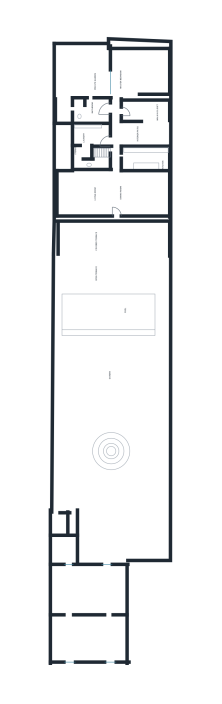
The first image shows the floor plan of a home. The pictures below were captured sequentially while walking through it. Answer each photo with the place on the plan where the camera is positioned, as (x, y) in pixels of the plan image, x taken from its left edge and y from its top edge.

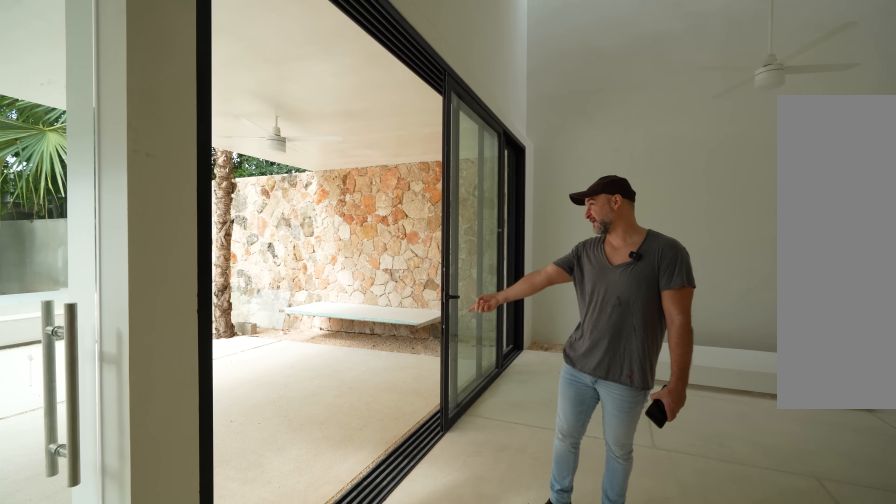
(92, 208)
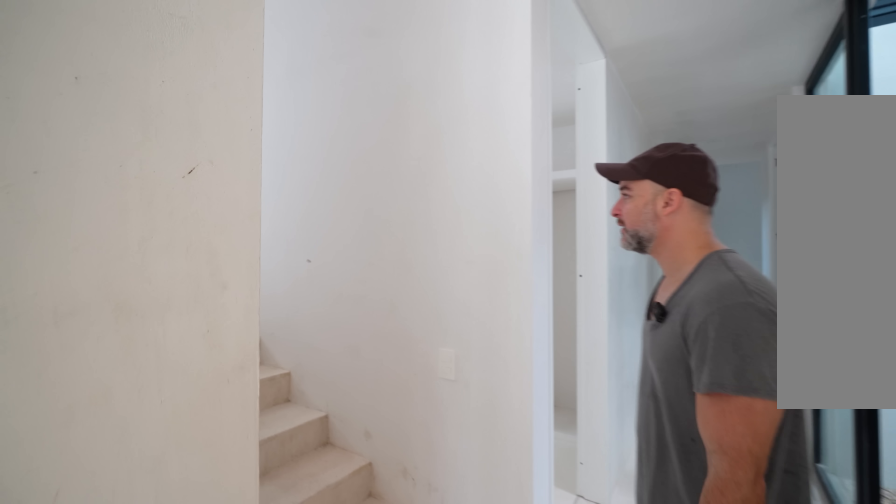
(112, 166)
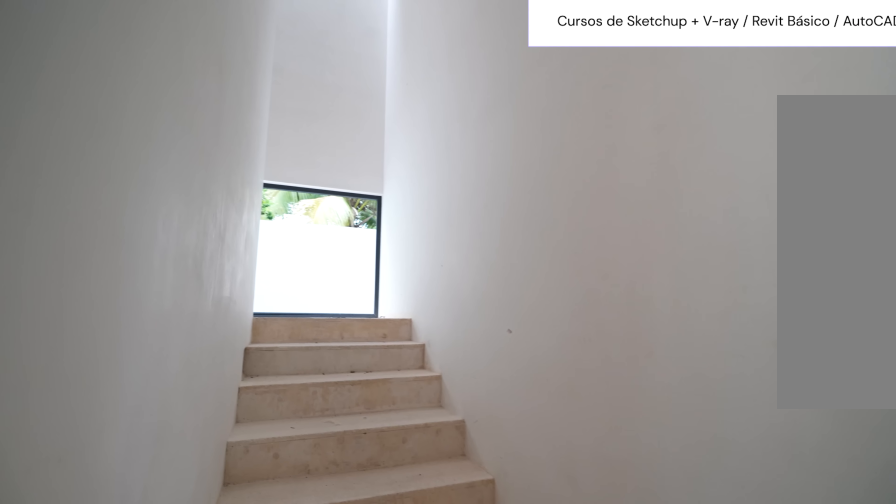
(112, 161)
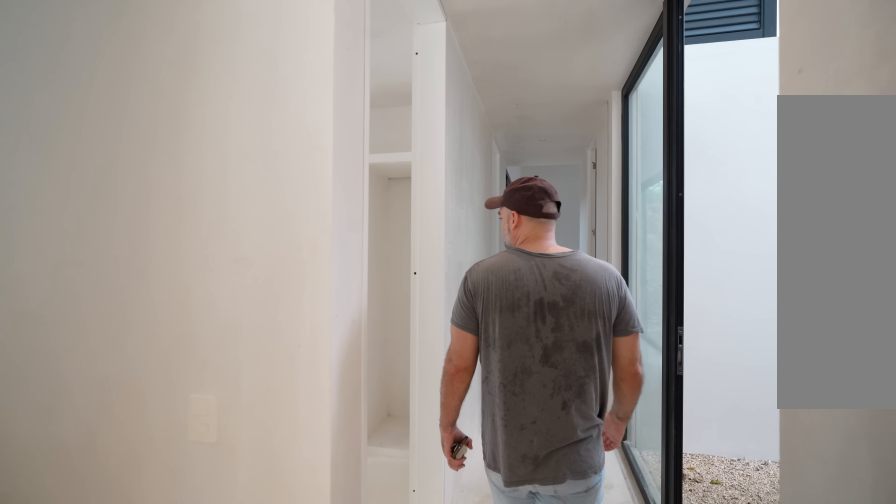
(112, 152)
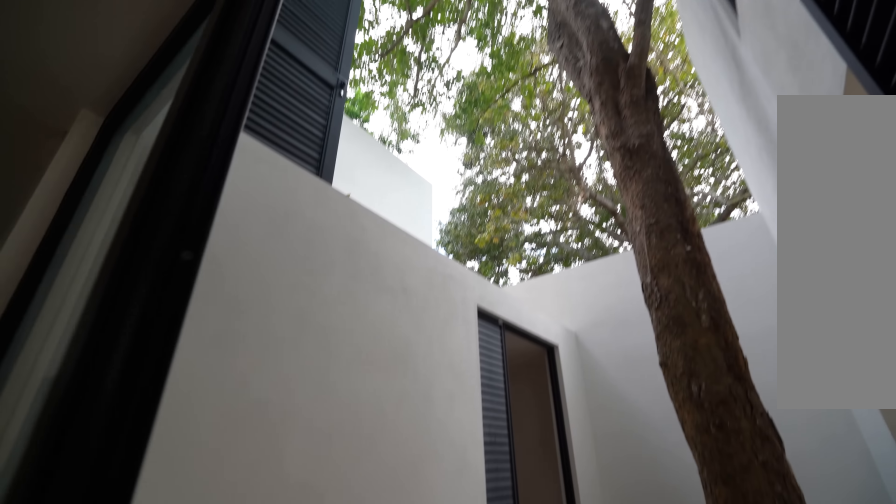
(112, 141)
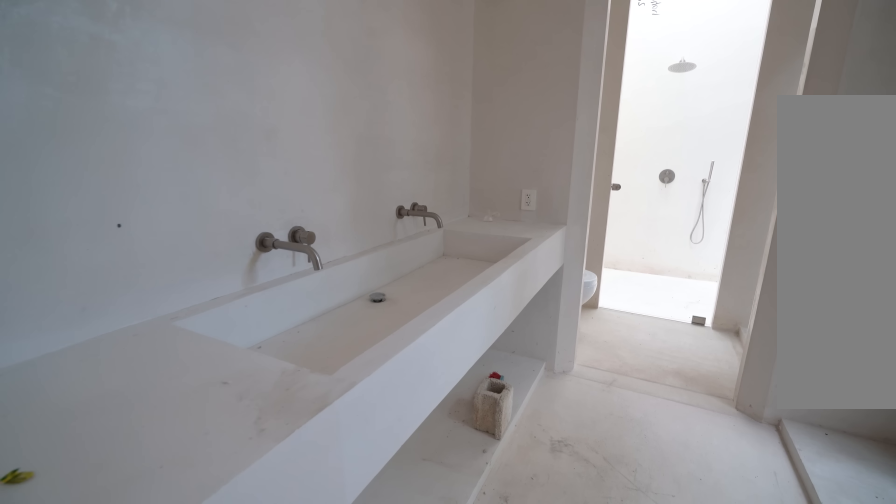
(112, 110)
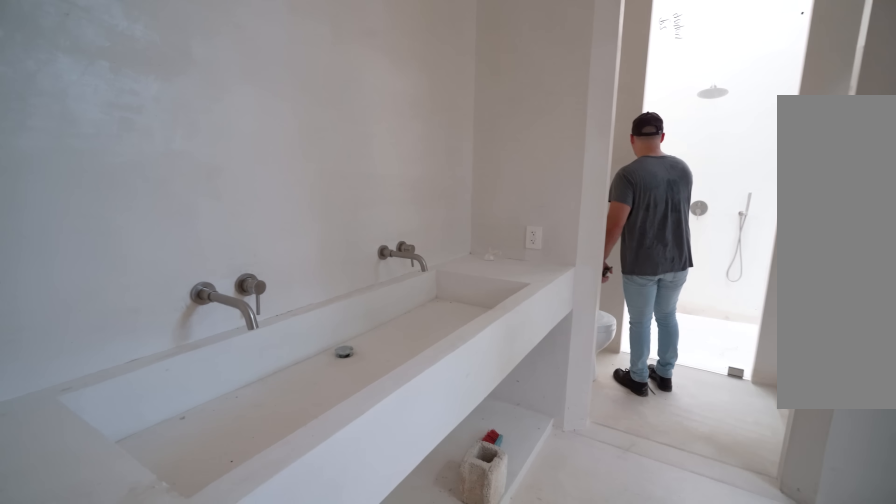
(110, 110)
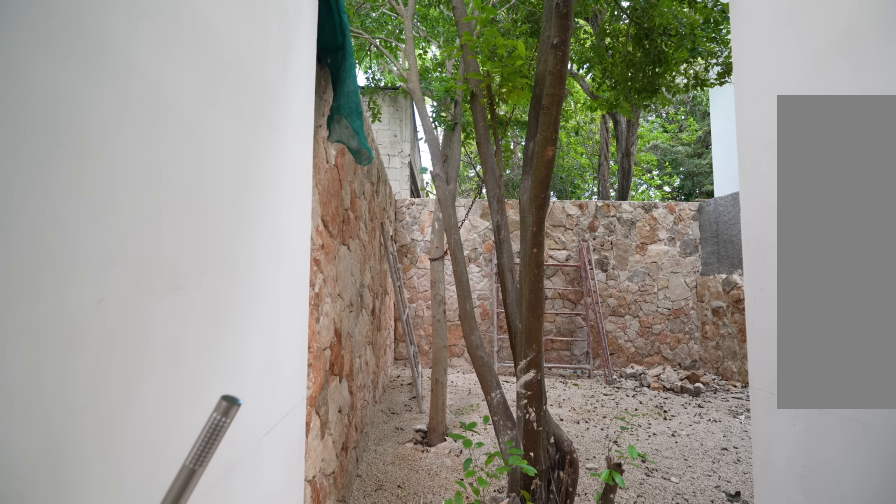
(66, 108)
